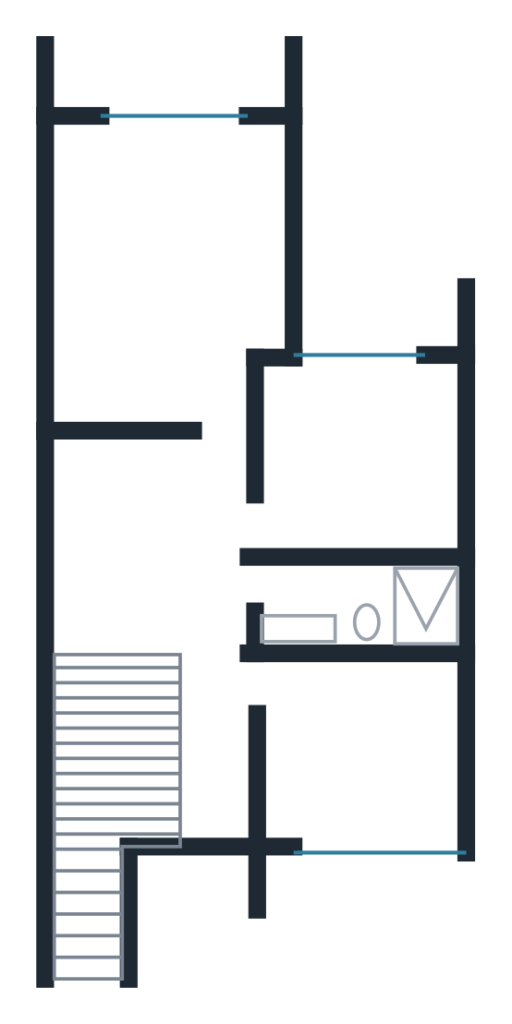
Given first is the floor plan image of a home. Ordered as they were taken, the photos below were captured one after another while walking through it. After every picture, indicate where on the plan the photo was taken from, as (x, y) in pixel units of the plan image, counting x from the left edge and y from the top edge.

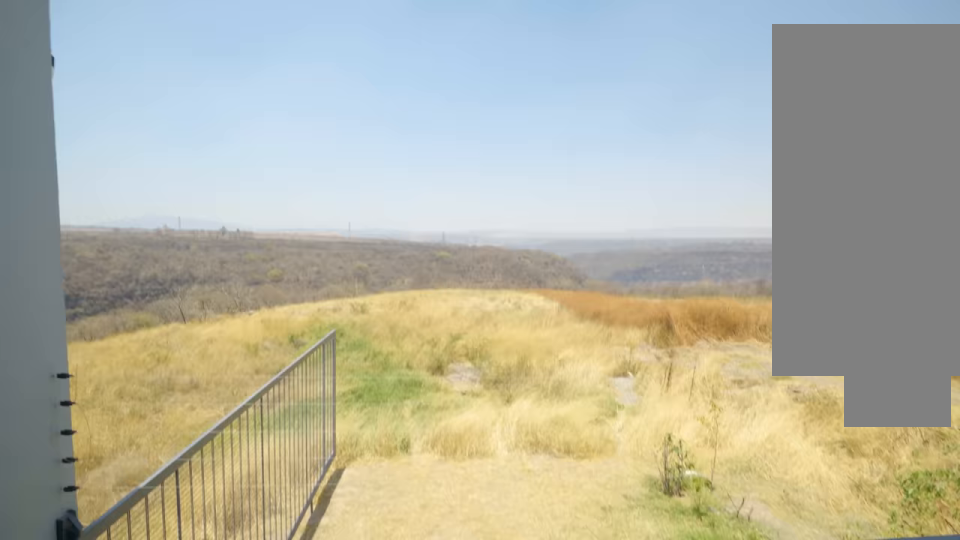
(165, 88)
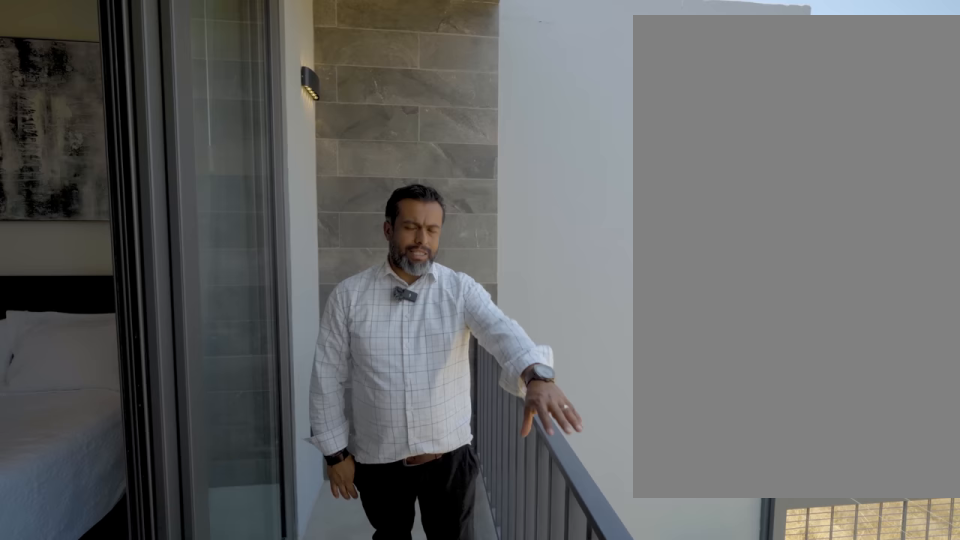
(193, 86)
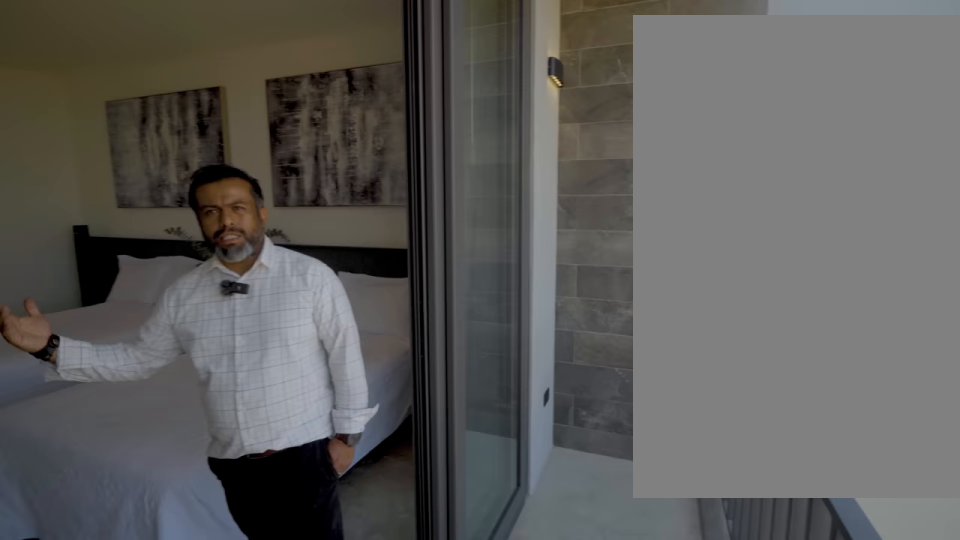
(194, 86)
